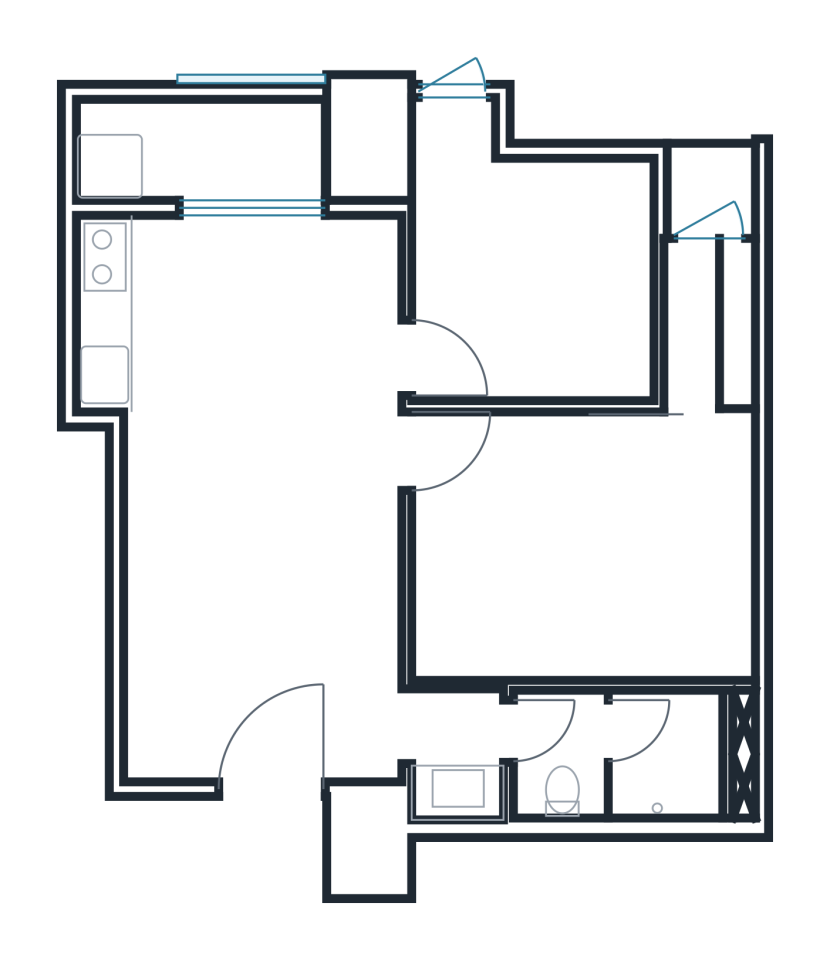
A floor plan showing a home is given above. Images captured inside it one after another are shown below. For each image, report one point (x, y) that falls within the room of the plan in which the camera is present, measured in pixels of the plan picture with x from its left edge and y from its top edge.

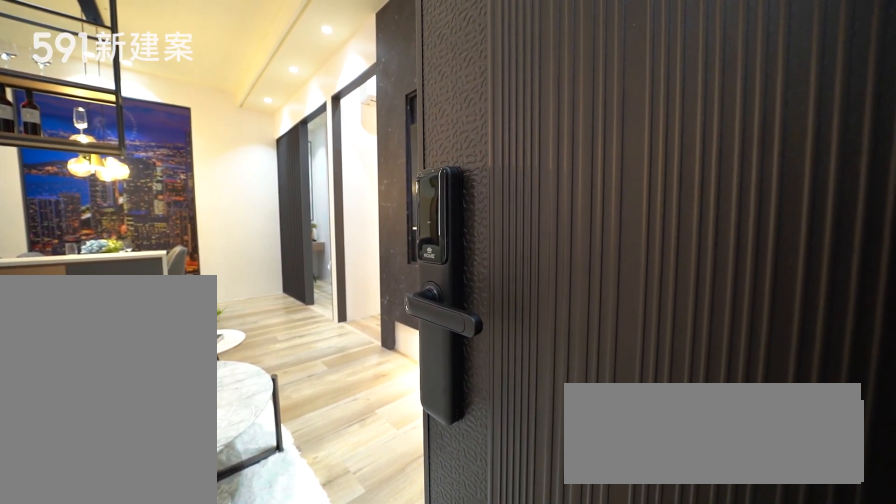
(273, 741)
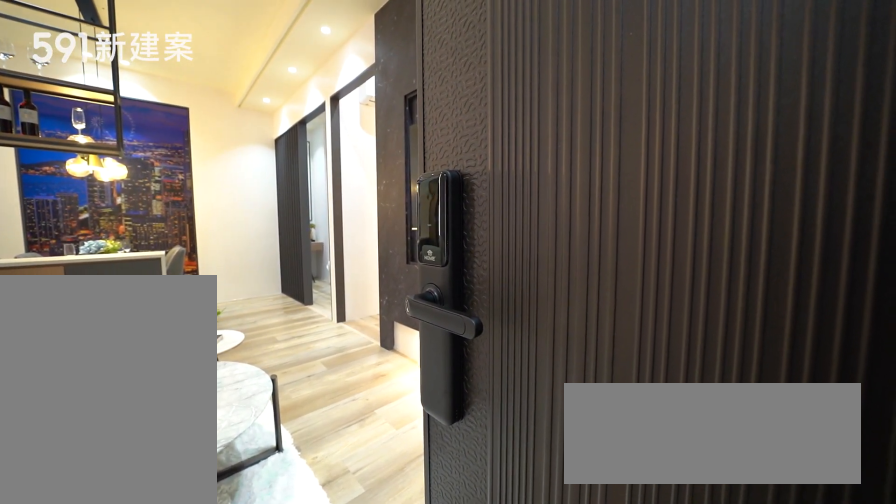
(273, 741)
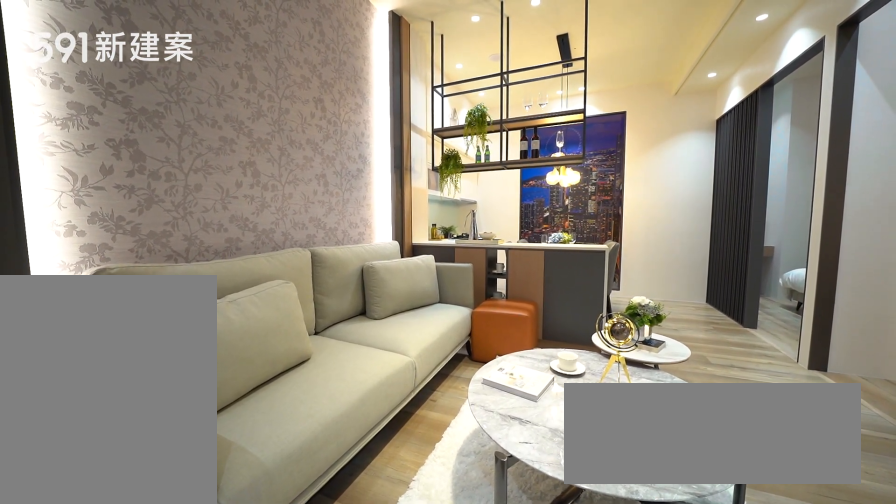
(259, 599)
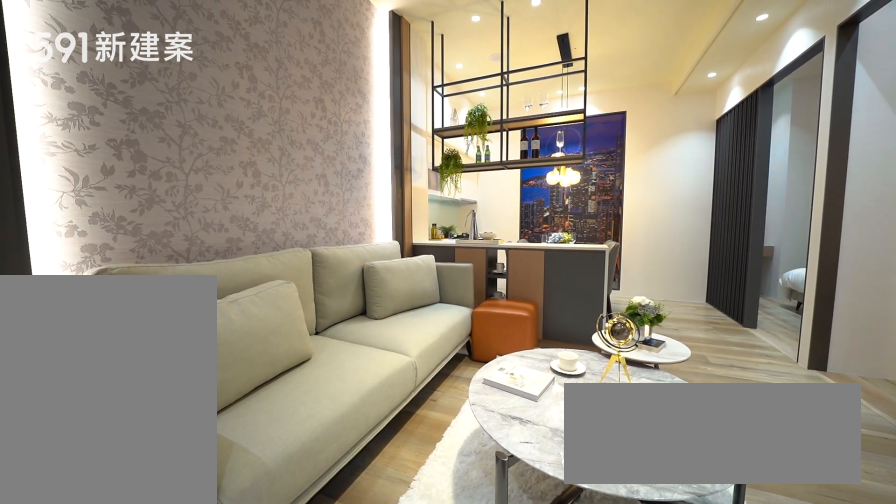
(259, 599)
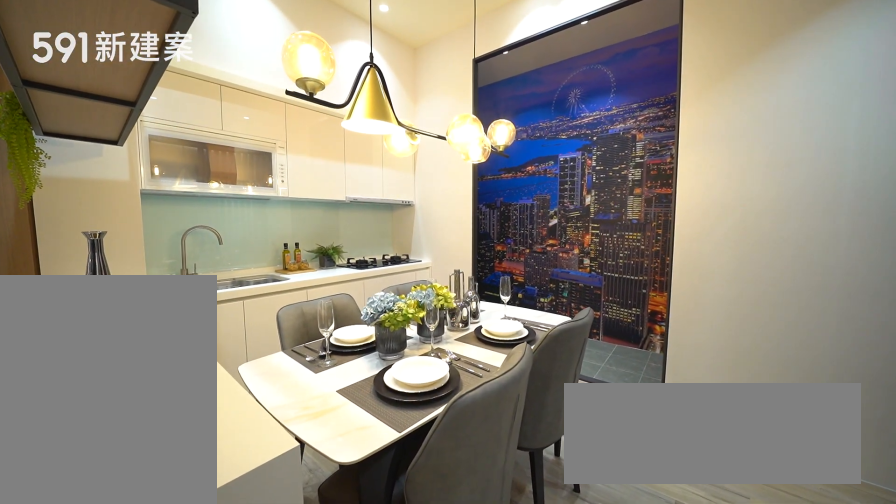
(268, 308)
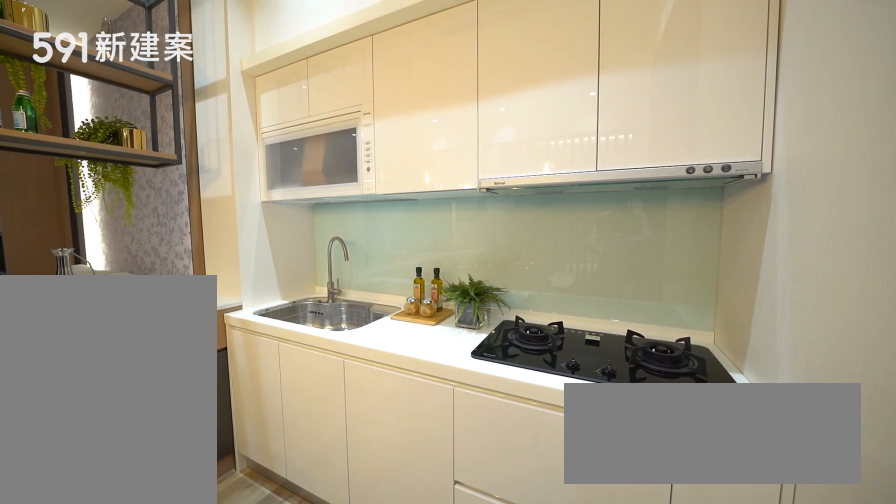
(132, 318)
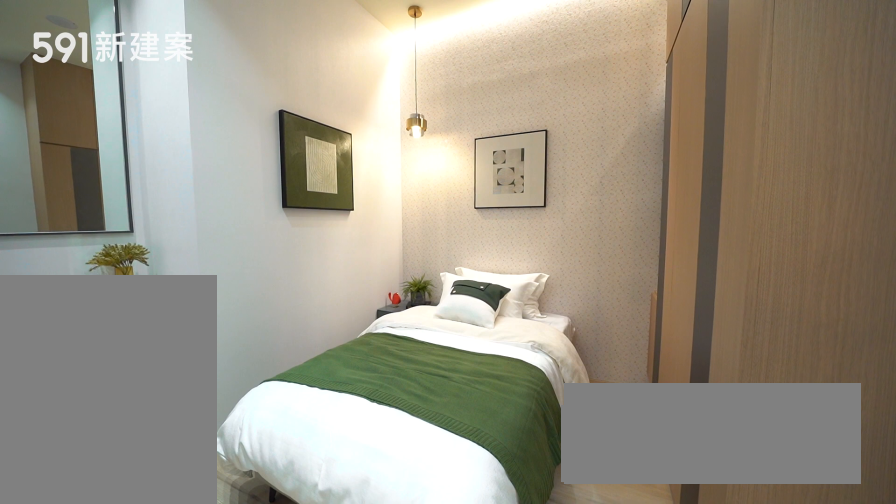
(538, 275)
